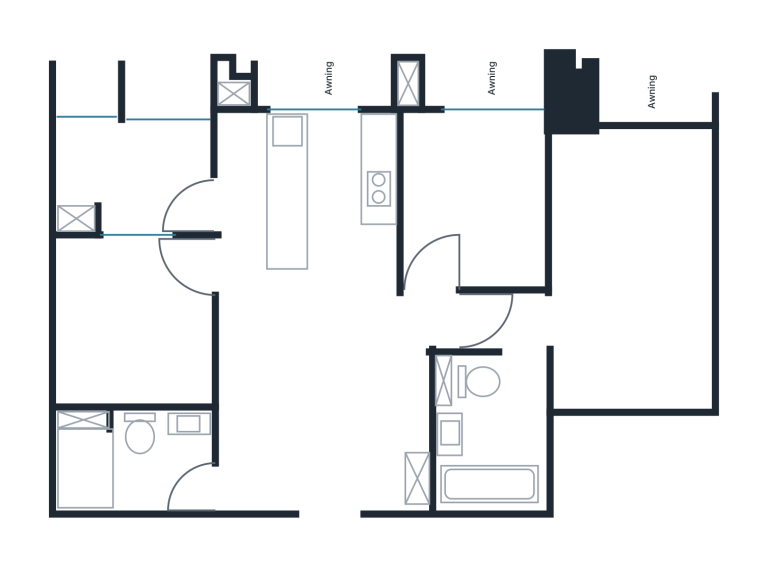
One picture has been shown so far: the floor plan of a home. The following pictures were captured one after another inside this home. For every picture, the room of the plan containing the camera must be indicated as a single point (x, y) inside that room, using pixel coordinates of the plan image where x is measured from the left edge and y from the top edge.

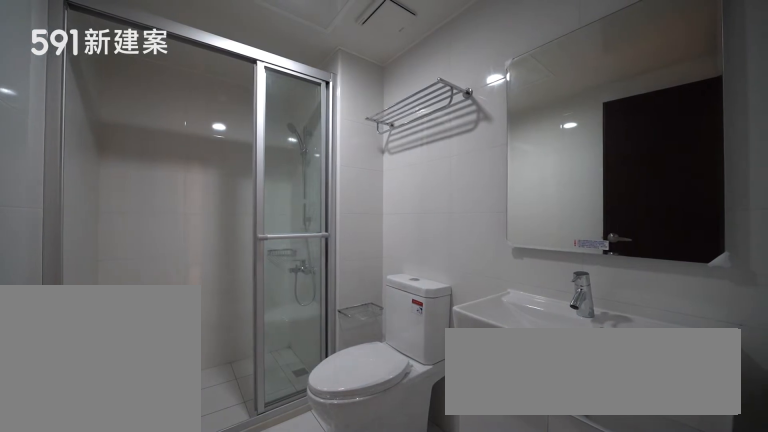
(131, 459)
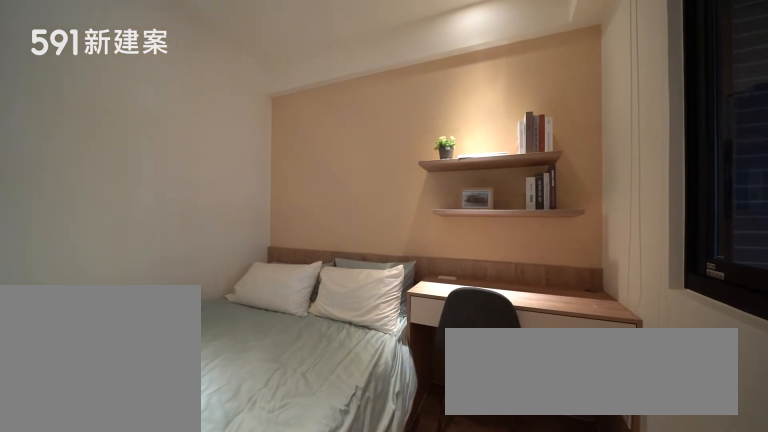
(134, 324)
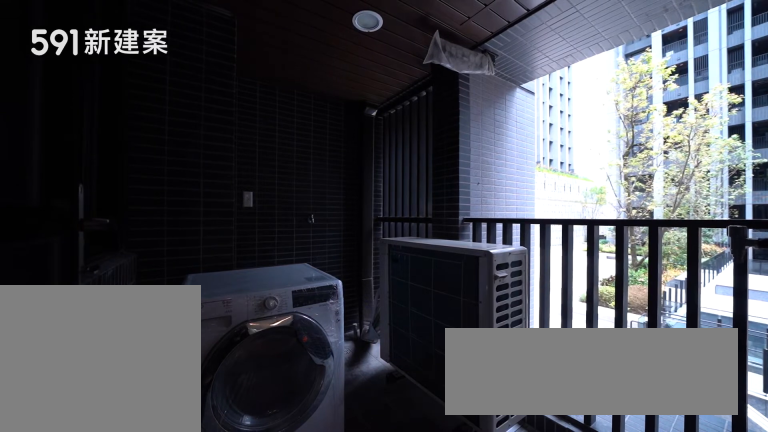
(134, 174)
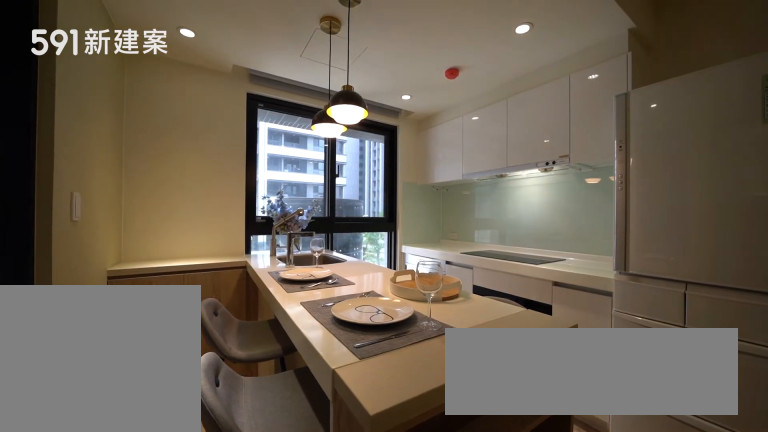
(271, 200)
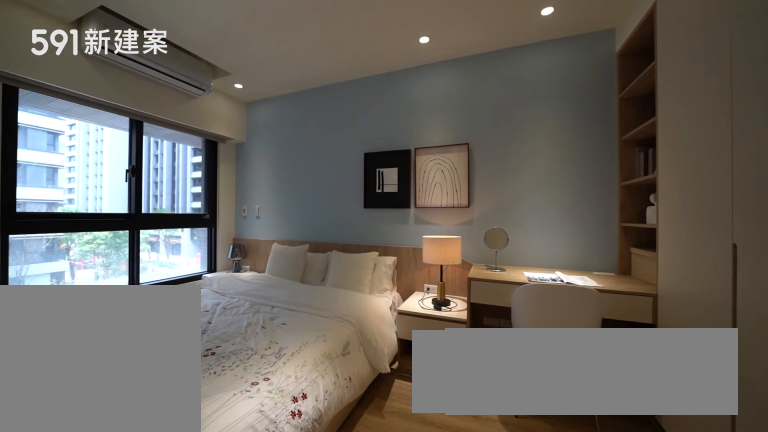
(617, 271)
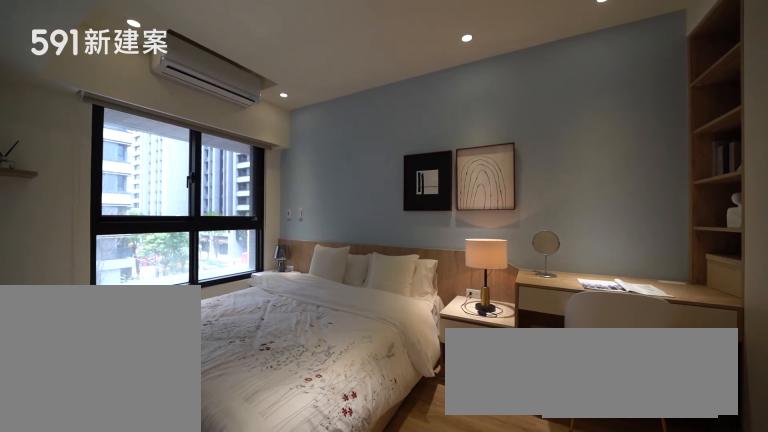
(617, 271)
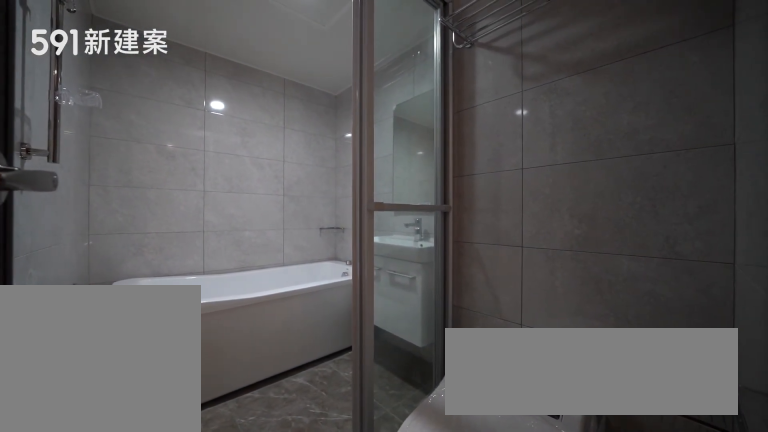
(486, 433)
